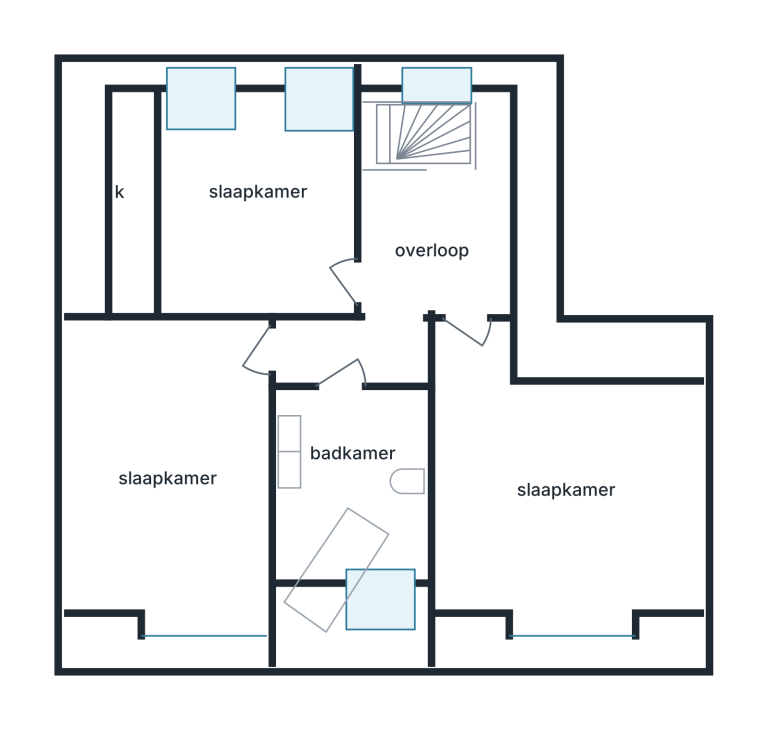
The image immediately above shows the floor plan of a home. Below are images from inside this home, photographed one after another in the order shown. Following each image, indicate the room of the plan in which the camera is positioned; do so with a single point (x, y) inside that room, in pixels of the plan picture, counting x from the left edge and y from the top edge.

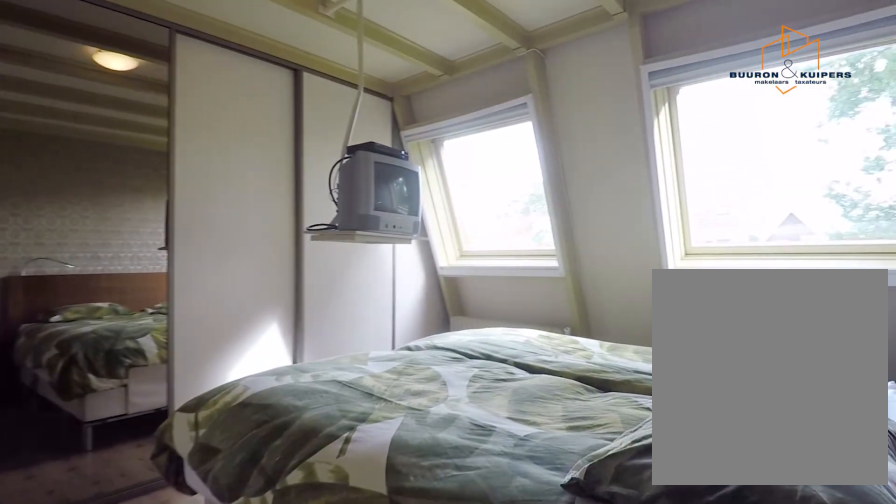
(250, 203)
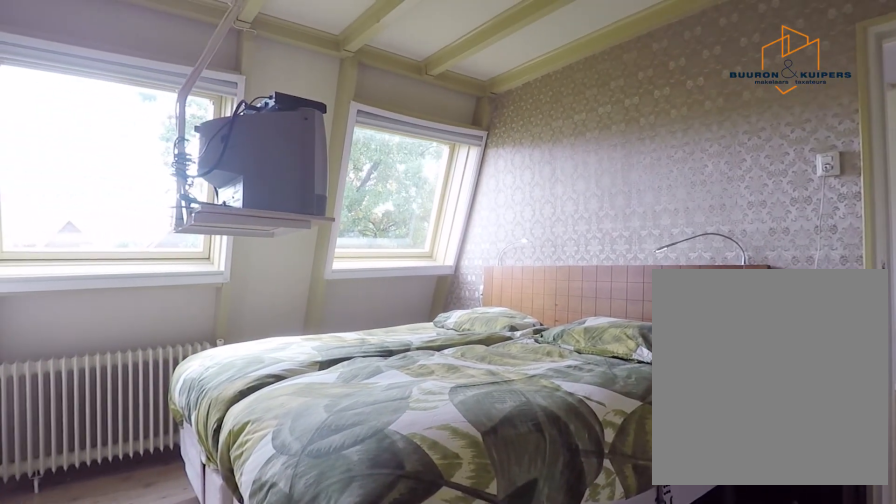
(250, 203)
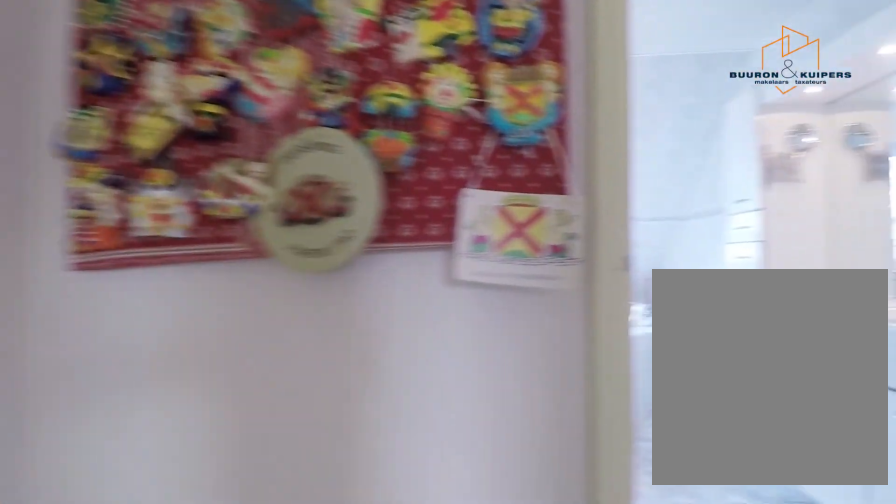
(418, 264)
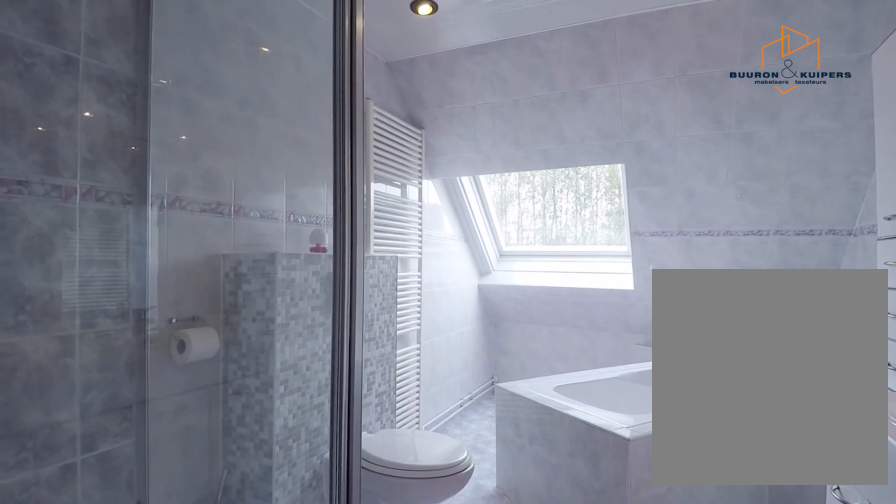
(351, 499)
